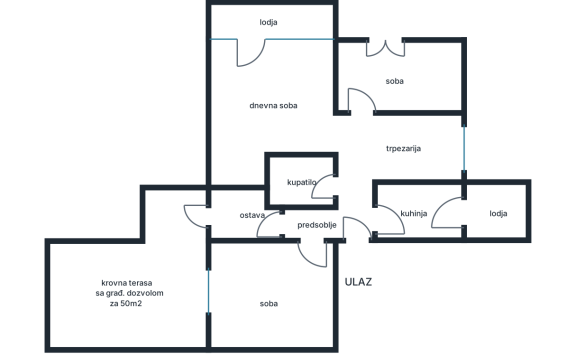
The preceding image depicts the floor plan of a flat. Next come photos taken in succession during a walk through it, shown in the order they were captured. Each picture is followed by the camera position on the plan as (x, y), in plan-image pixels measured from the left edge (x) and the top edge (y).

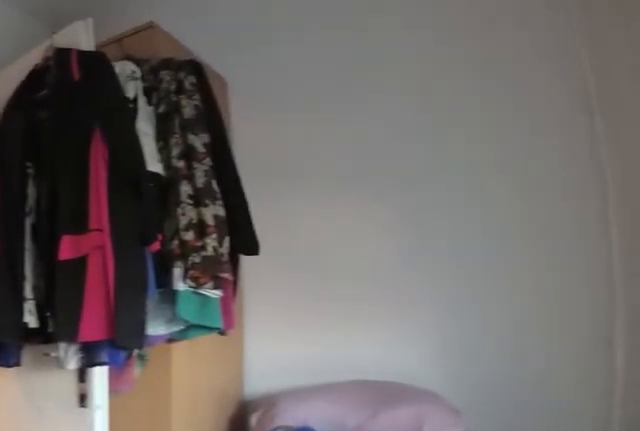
(406, 61)
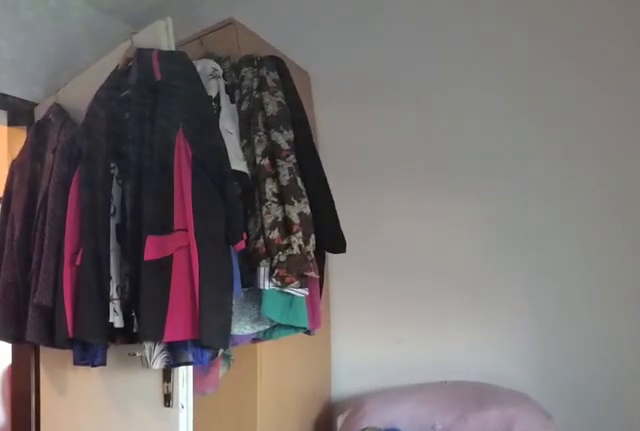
(398, 63)
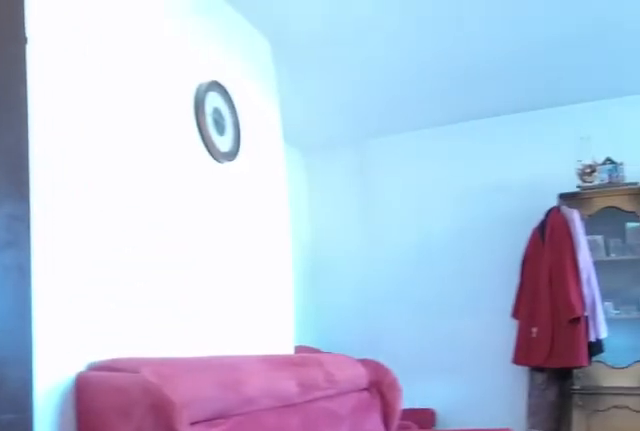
(348, 120)
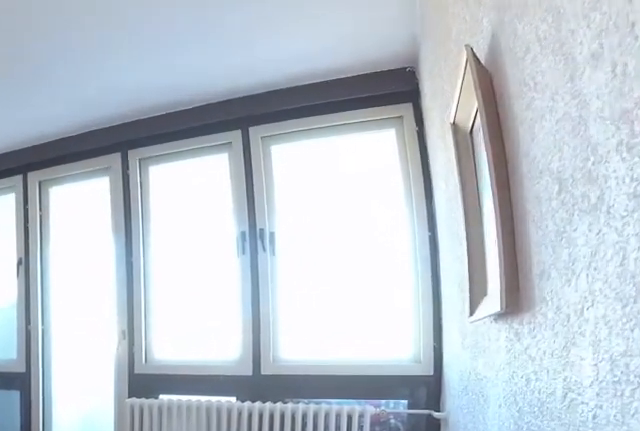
(327, 137)
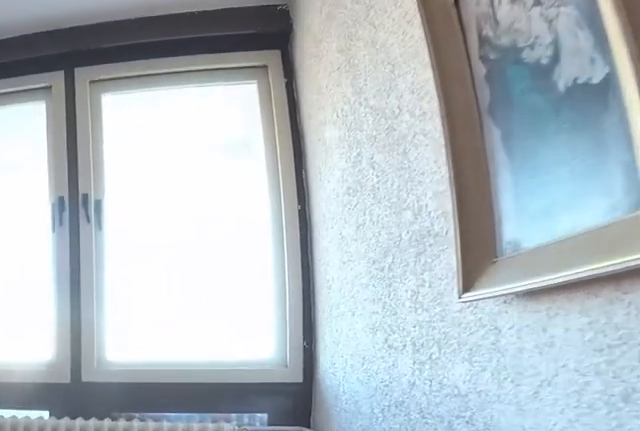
(320, 127)
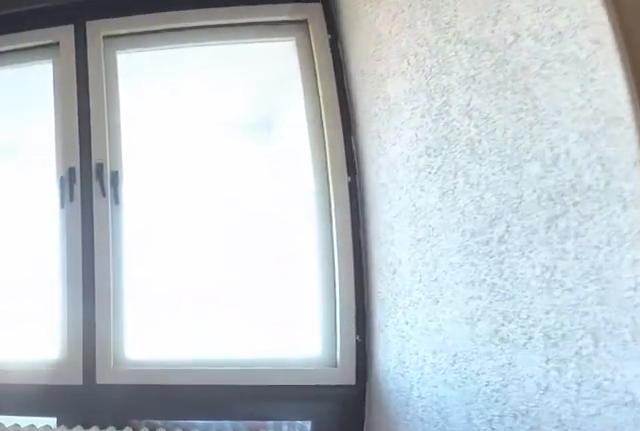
(319, 115)
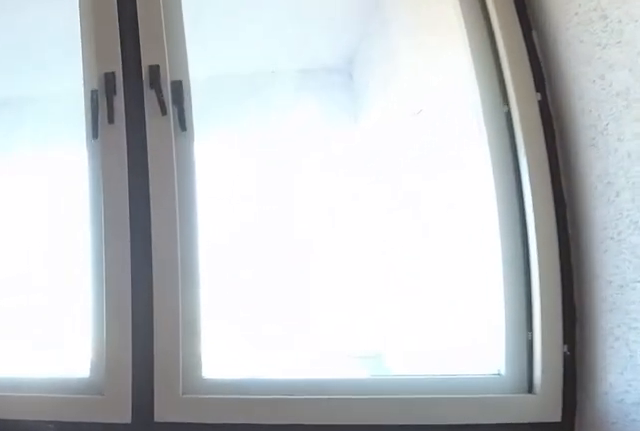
(318, 88)
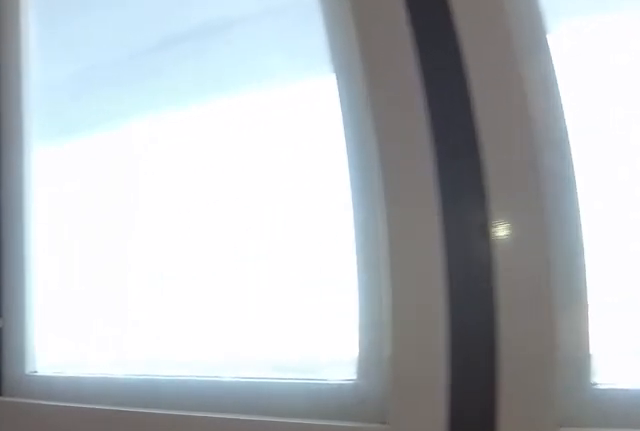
(322, 69)
